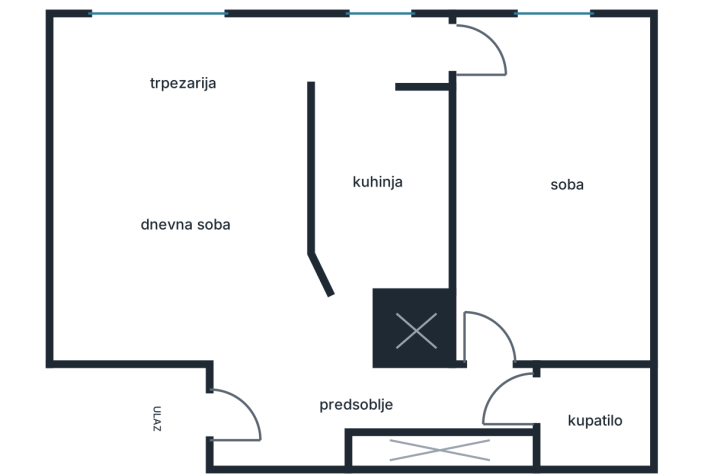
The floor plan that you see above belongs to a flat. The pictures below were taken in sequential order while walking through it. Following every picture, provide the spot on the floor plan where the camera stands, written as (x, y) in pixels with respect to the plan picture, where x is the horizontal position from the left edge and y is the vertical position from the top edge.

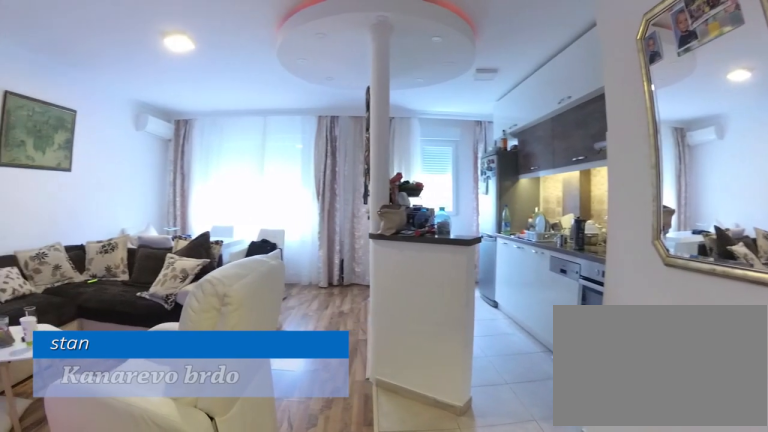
(308, 409)
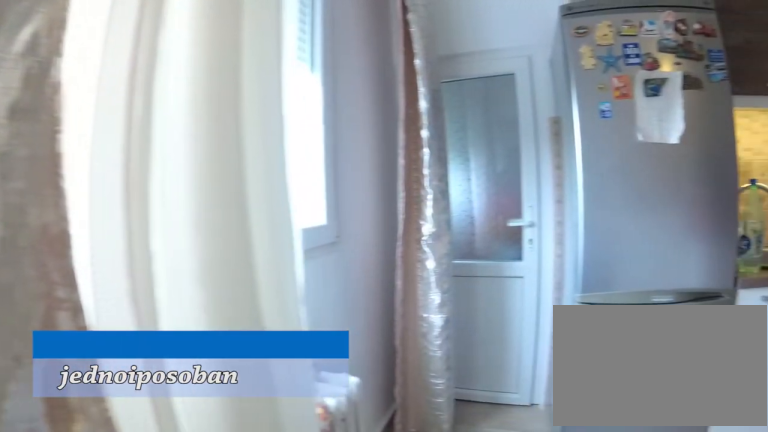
(292, 75)
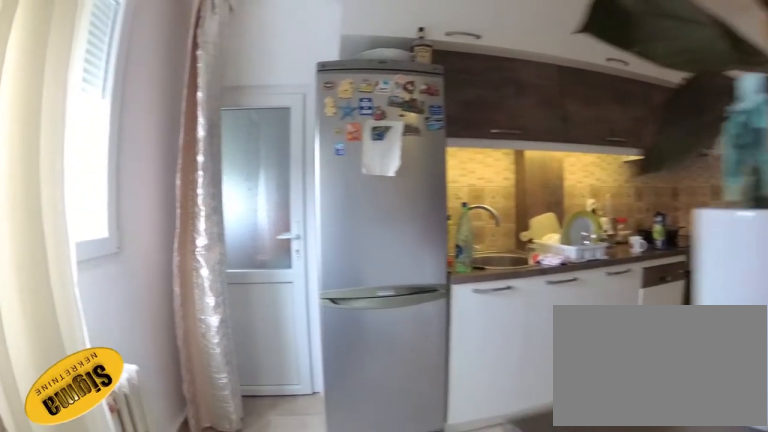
(278, 64)
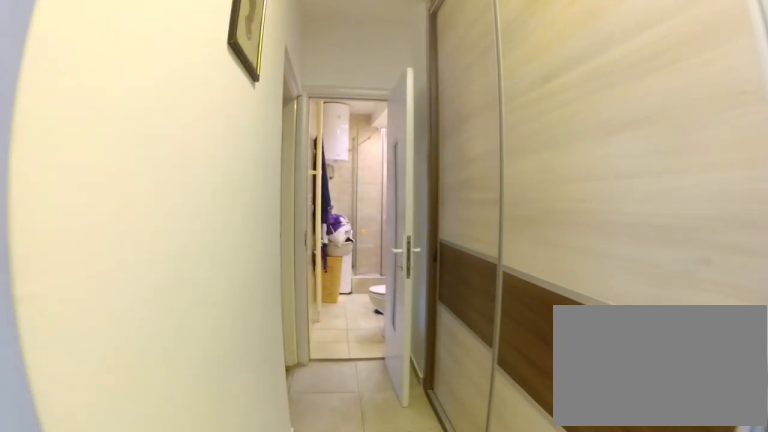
(287, 405)
